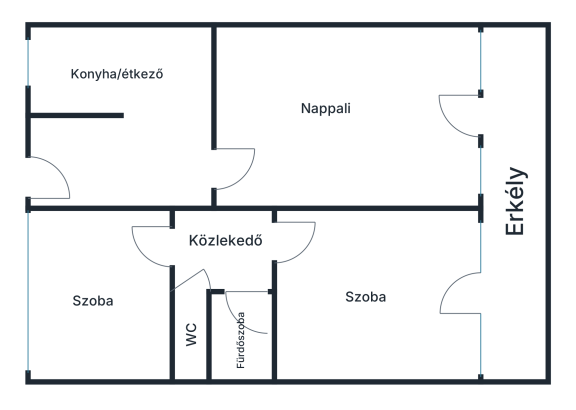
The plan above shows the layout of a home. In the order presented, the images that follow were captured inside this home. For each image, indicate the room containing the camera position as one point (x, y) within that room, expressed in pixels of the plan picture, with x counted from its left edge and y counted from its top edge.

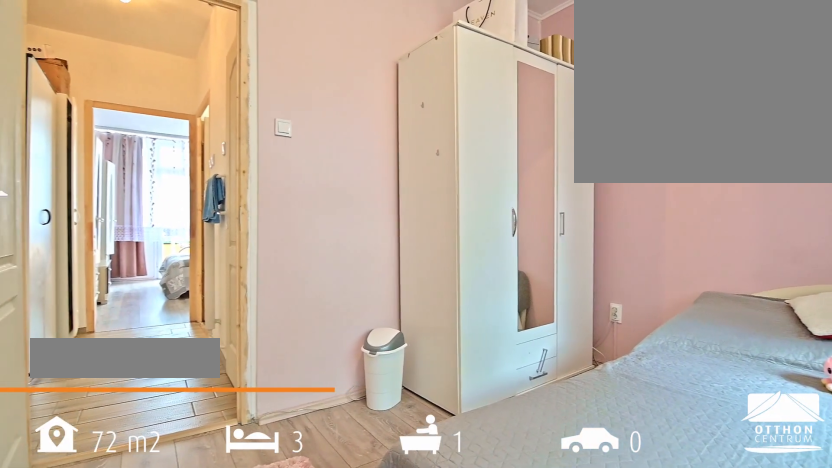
(96, 328)
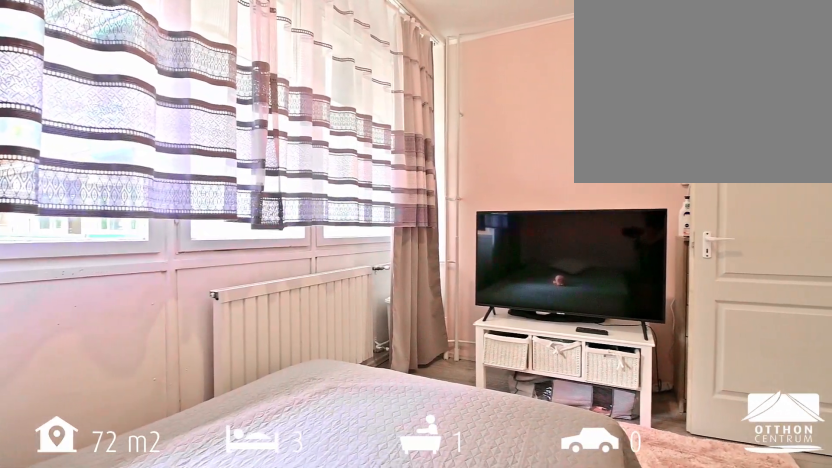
(96, 328)
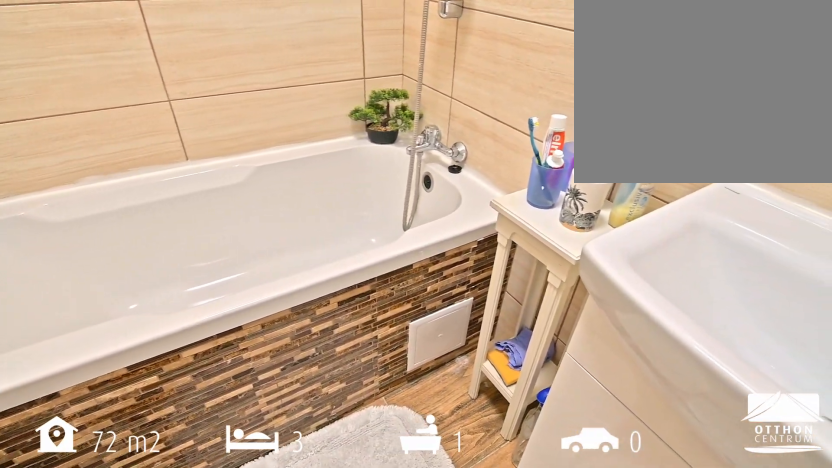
(258, 342)
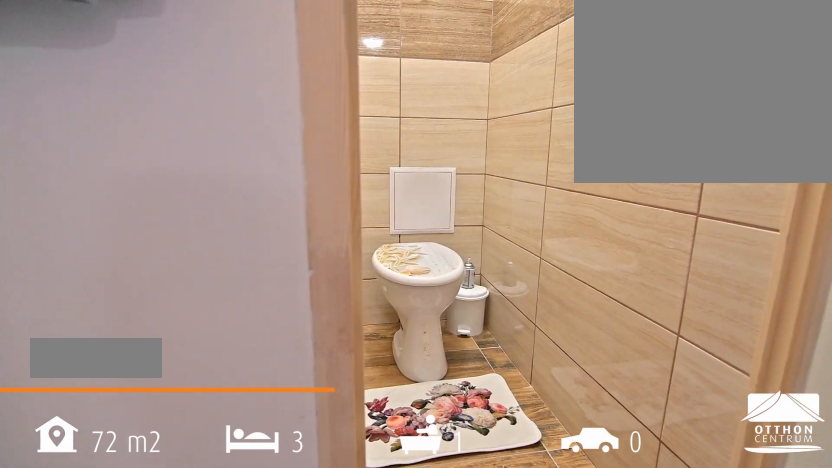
(192, 359)
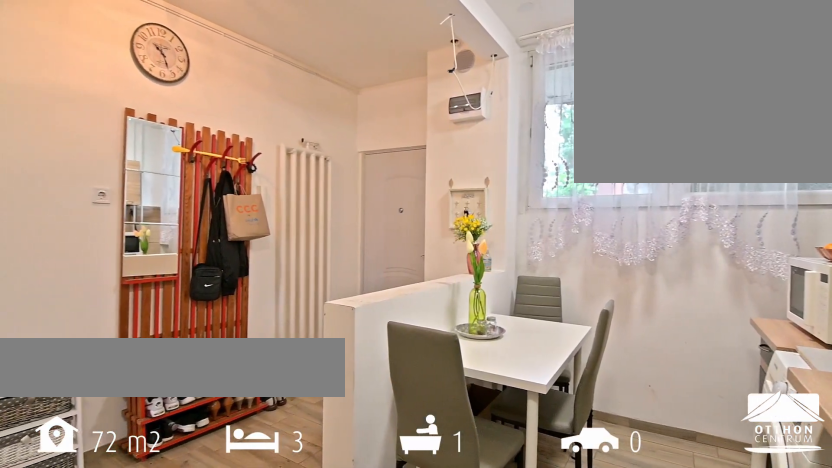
(122, 101)
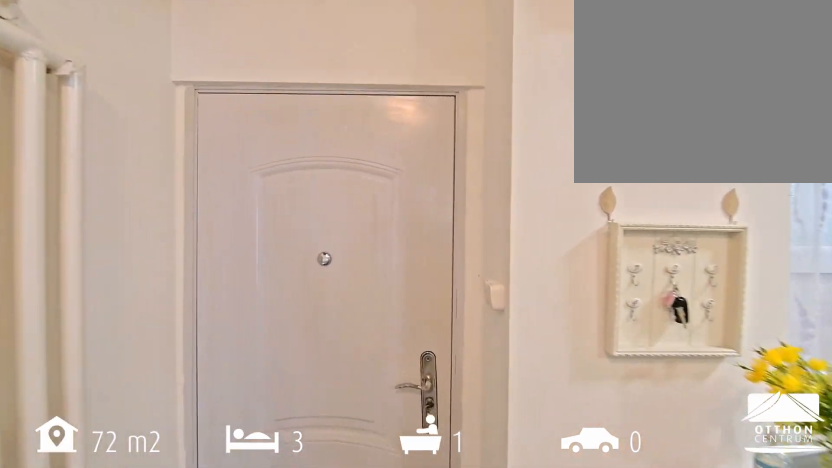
(122, 101)
